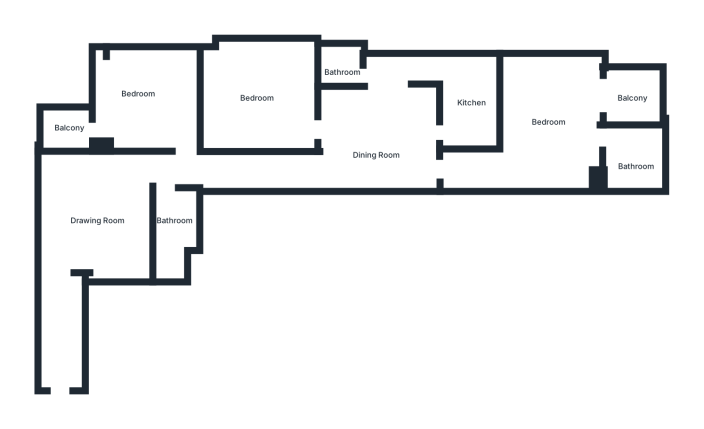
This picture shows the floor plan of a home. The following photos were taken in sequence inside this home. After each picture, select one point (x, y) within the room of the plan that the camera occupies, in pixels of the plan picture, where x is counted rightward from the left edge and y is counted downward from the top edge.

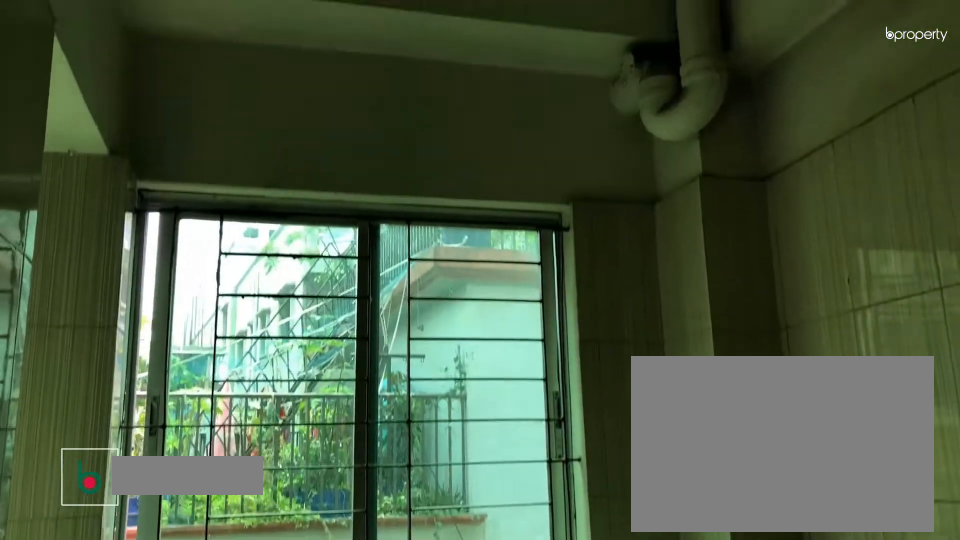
(470, 102)
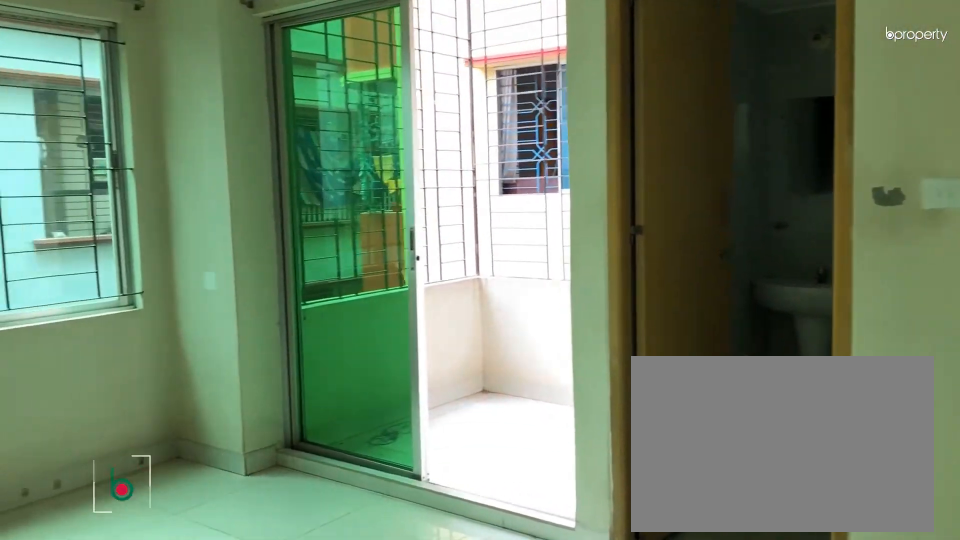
(560, 121)
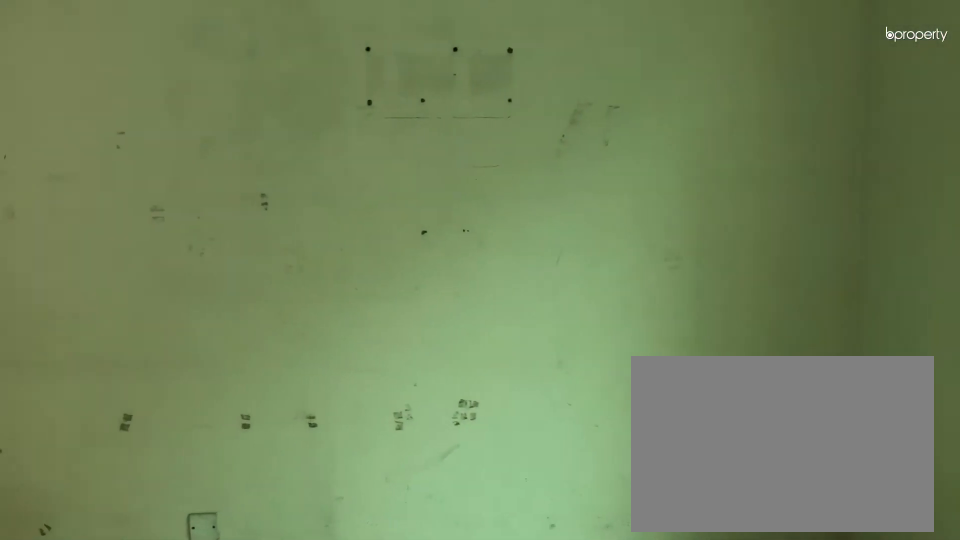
(560, 121)
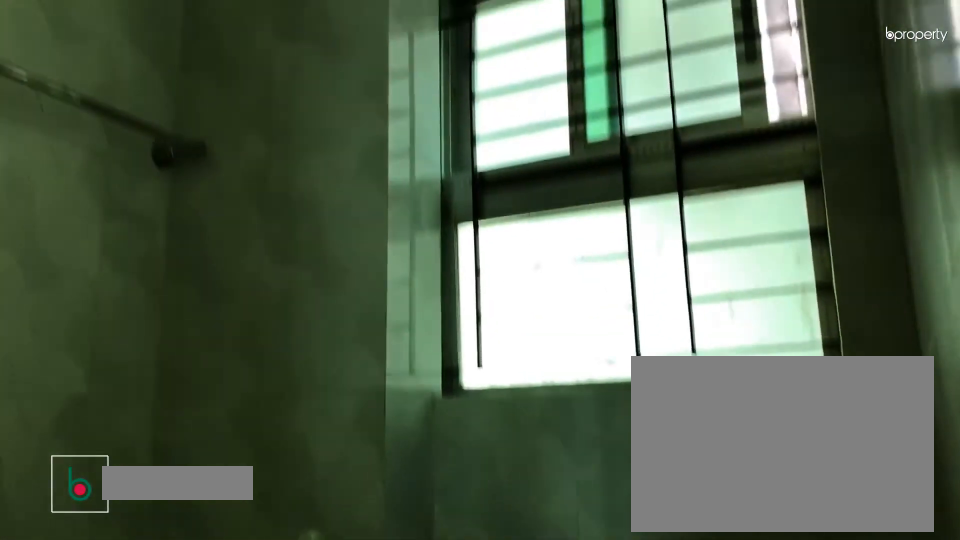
(634, 159)
